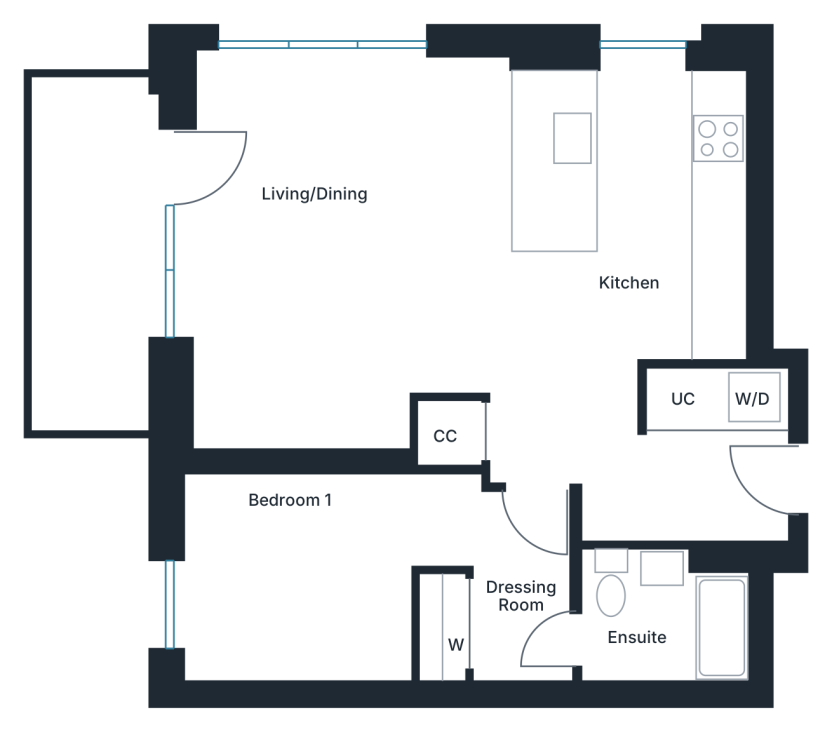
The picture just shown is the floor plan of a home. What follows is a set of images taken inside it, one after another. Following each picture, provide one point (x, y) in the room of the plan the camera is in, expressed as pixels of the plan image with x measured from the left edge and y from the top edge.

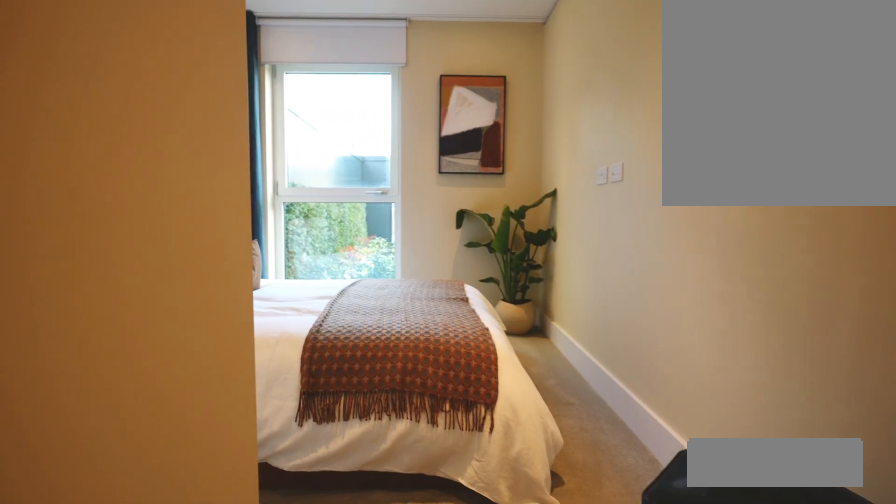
(334, 568)
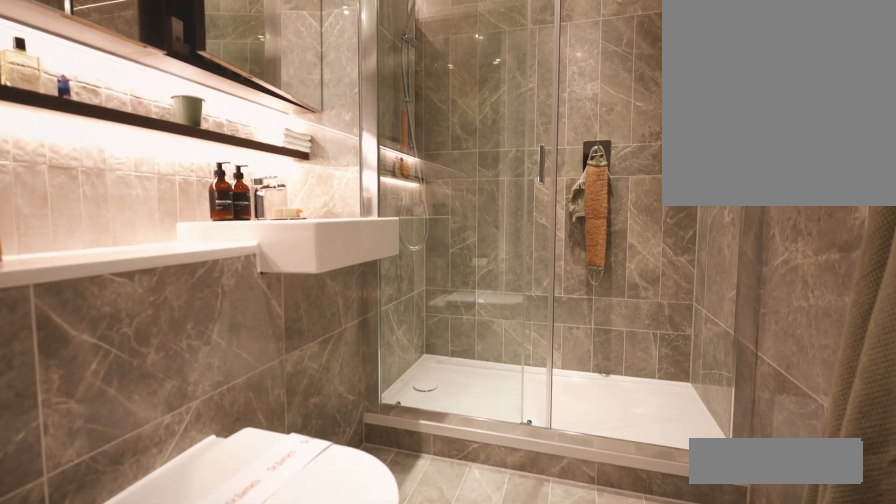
(649, 613)
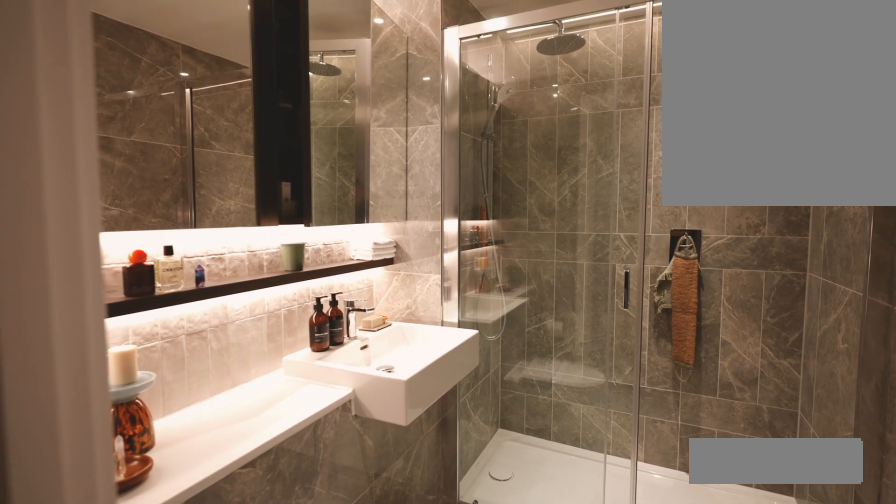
(649, 613)
